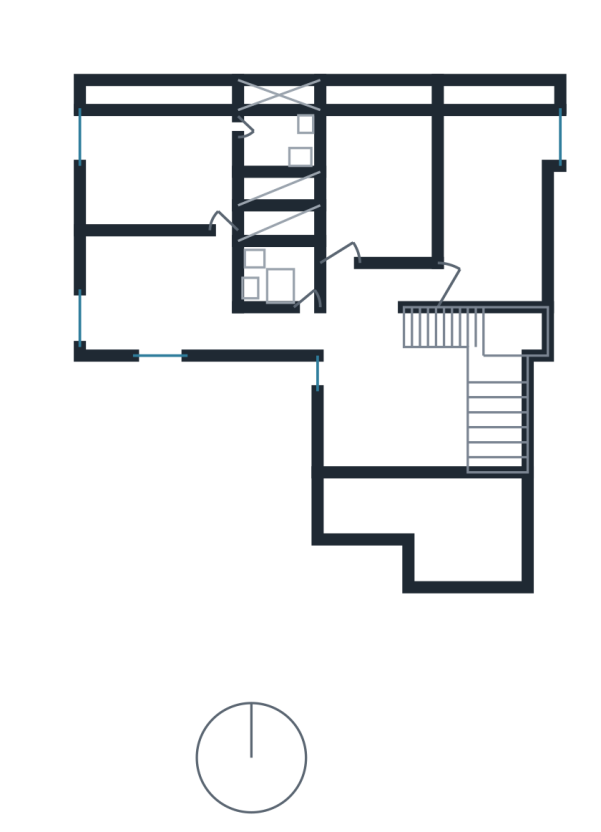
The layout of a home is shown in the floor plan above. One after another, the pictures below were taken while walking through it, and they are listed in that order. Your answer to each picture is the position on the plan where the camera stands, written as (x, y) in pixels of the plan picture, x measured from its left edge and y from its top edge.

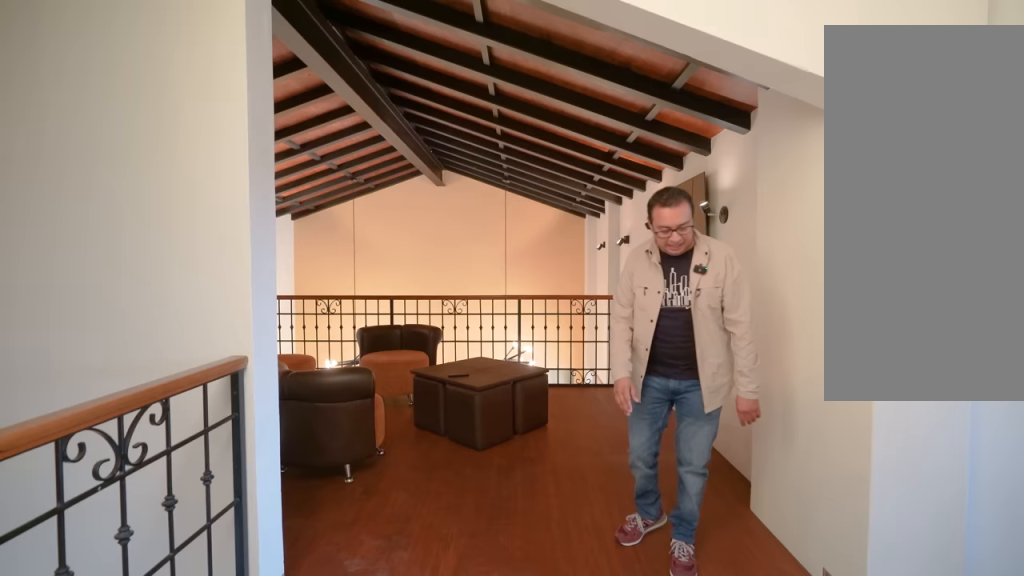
(346, 302)
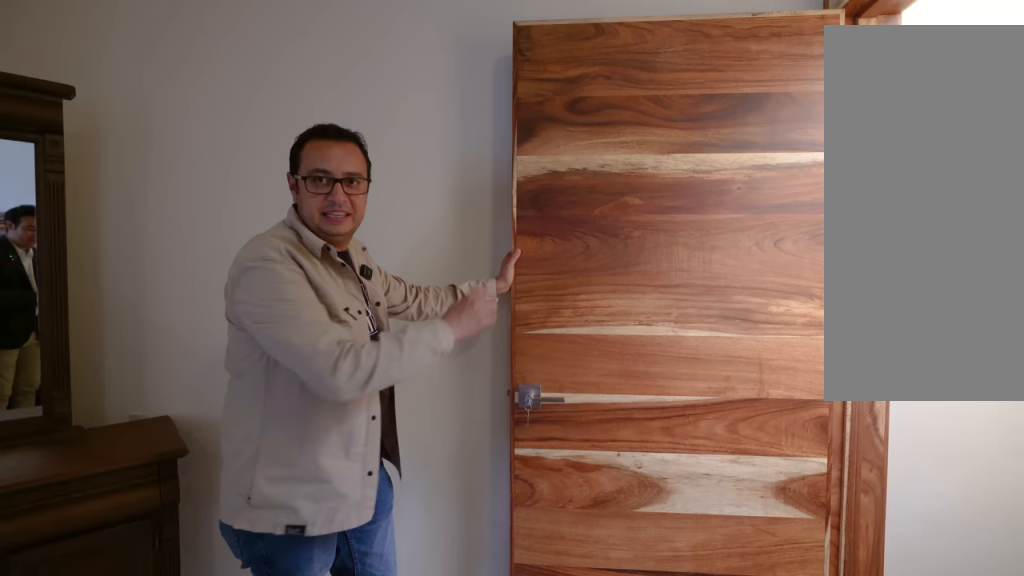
(472, 280)
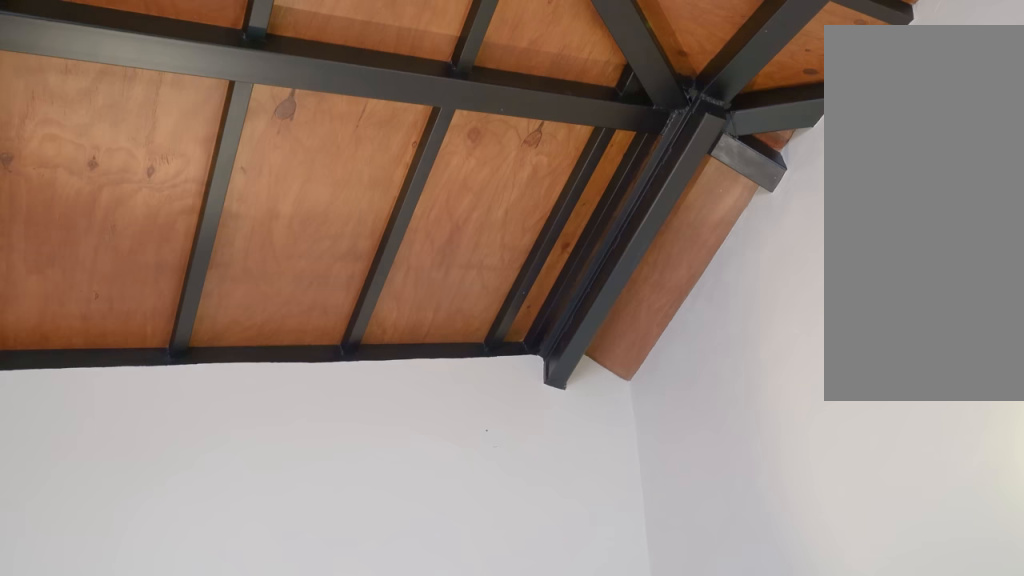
(209, 154)
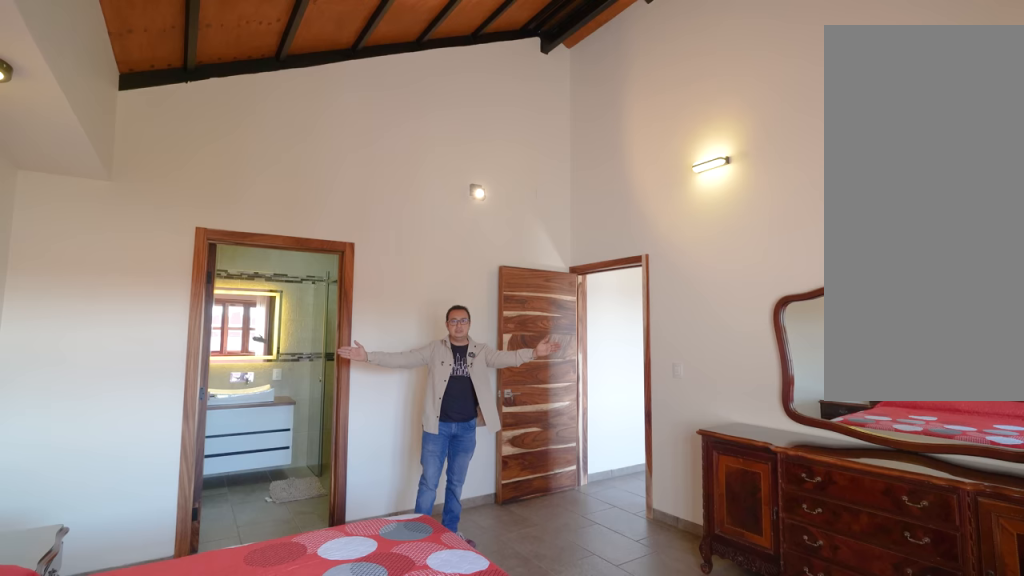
(155, 154)
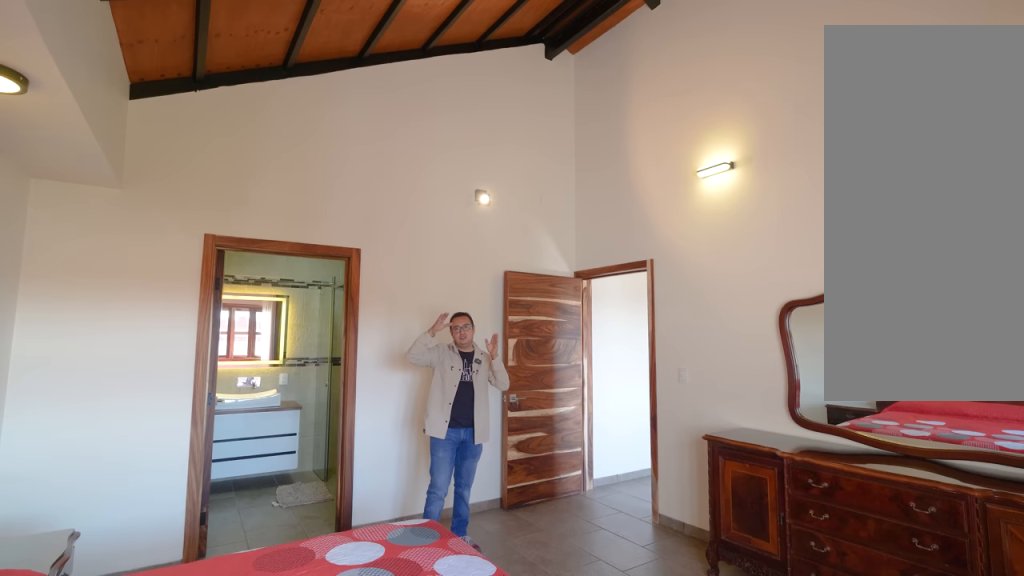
(150, 185)
